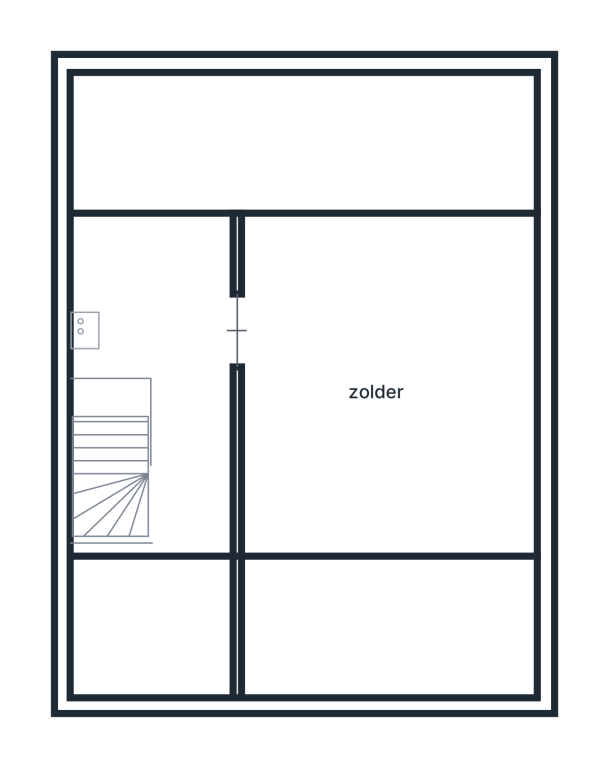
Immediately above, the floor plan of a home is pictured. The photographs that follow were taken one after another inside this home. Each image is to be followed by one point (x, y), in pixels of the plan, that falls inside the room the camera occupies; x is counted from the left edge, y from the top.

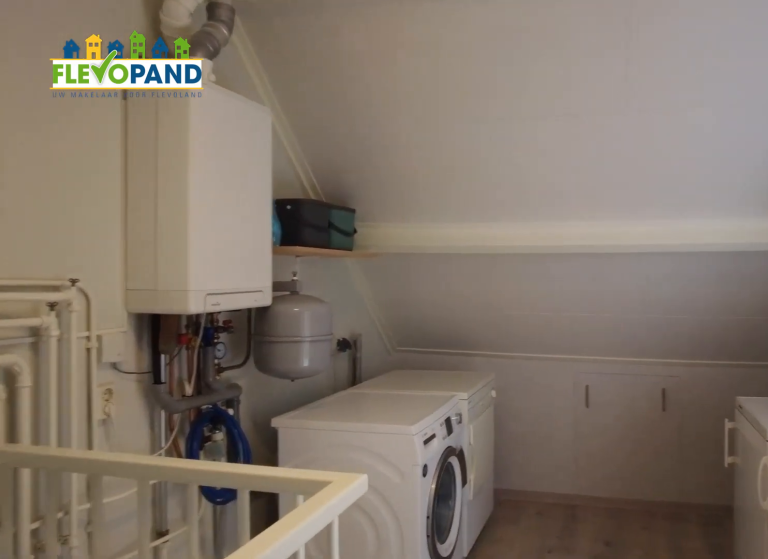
(183, 467)
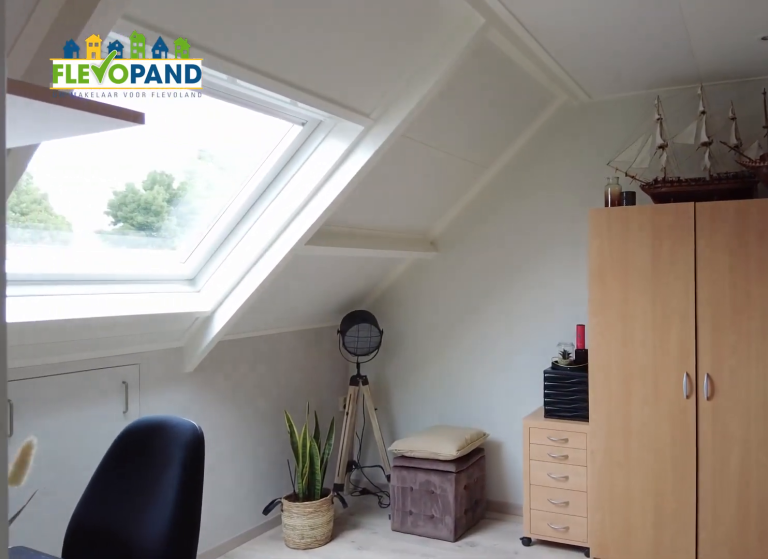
(388, 498)
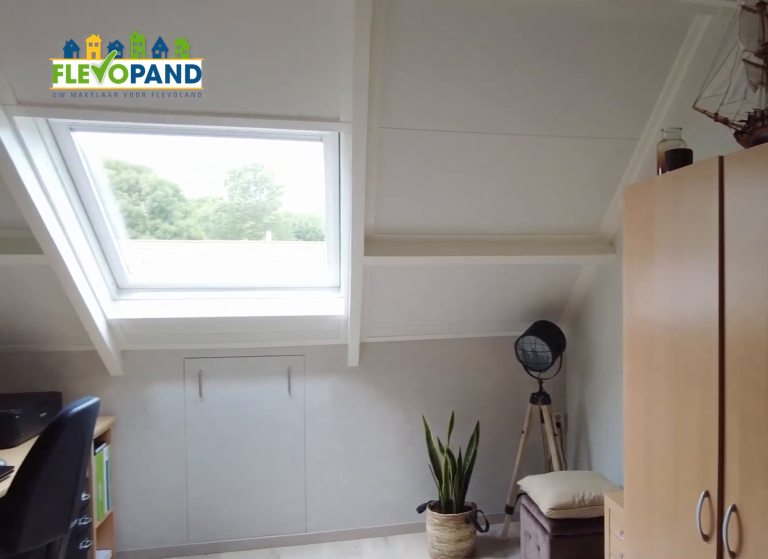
(388, 498)
